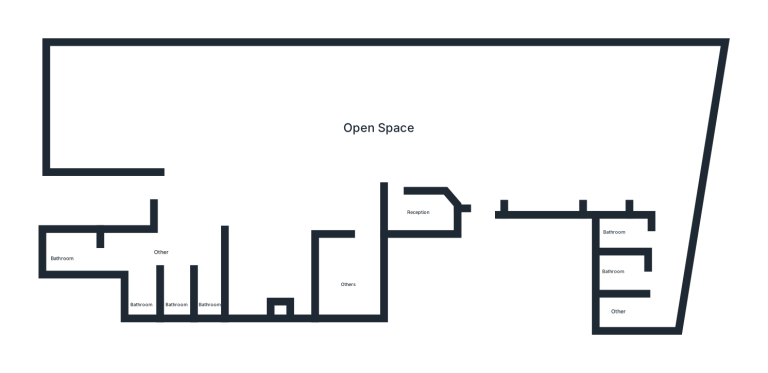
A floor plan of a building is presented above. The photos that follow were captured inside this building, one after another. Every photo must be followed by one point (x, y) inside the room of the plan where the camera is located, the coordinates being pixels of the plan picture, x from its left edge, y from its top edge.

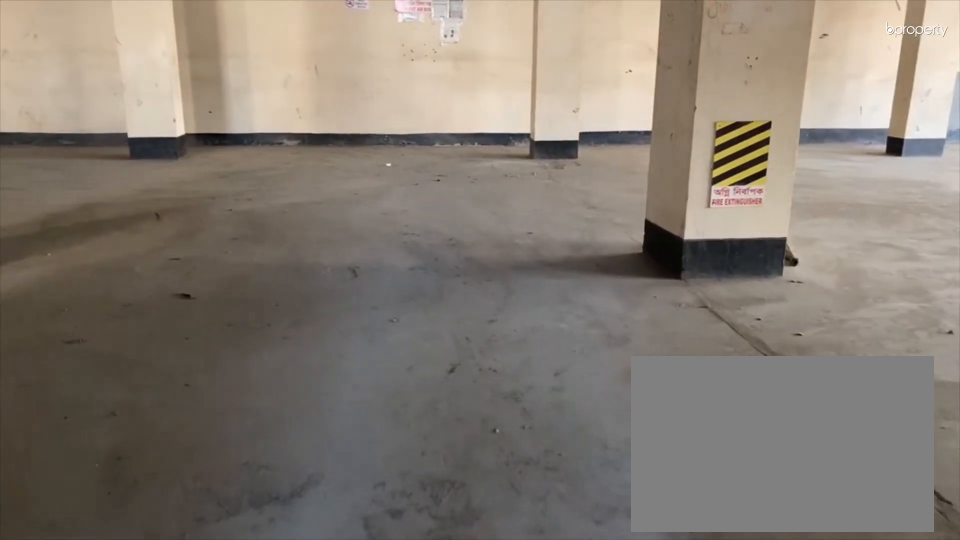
(502, 165)
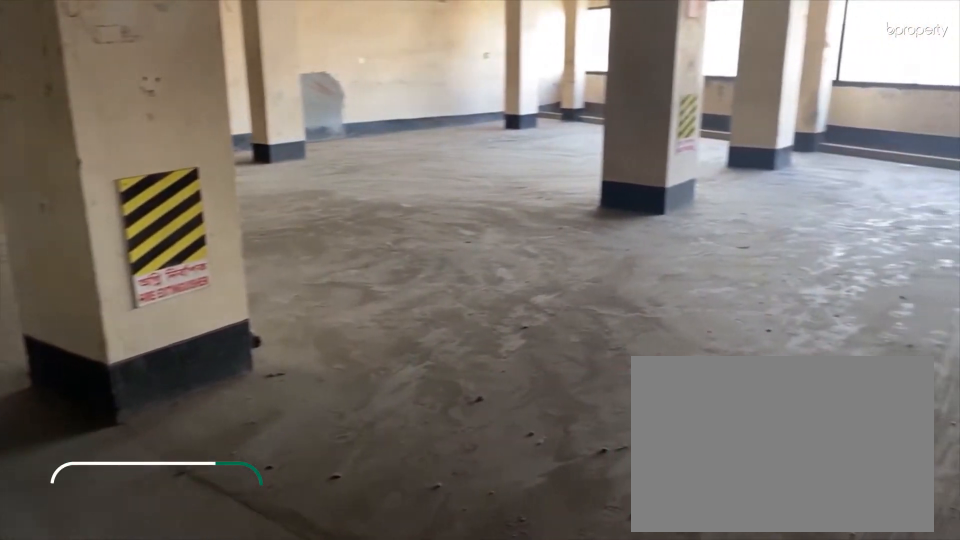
(502, 165)
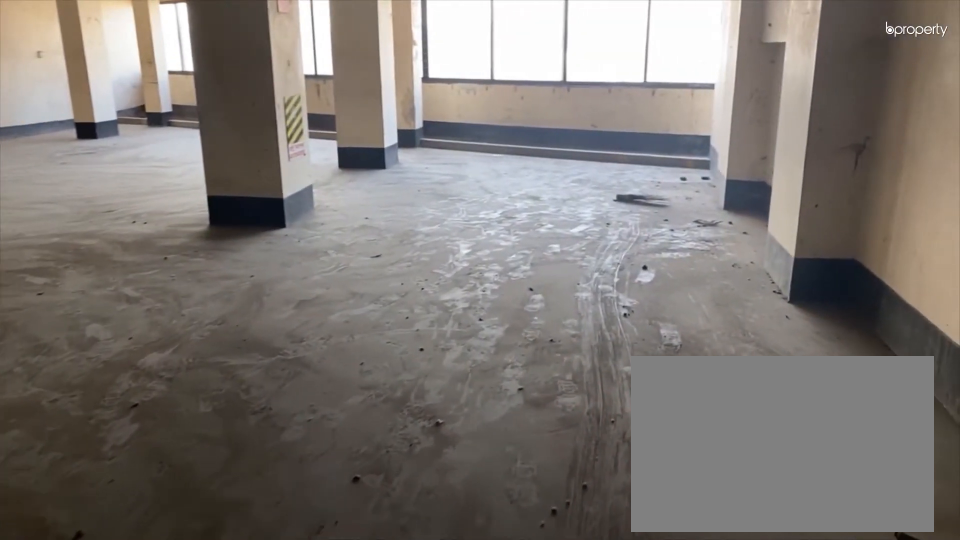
(575, 147)
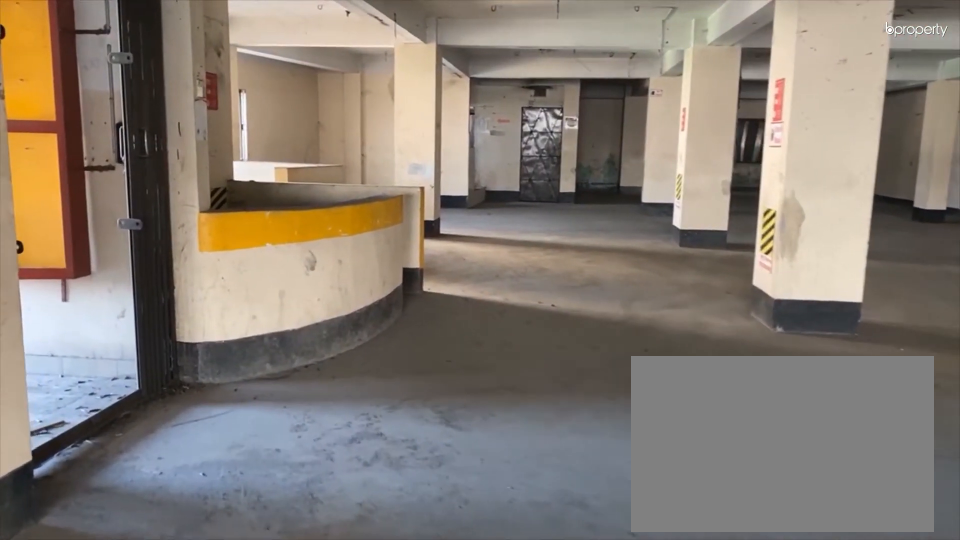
(475, 154)
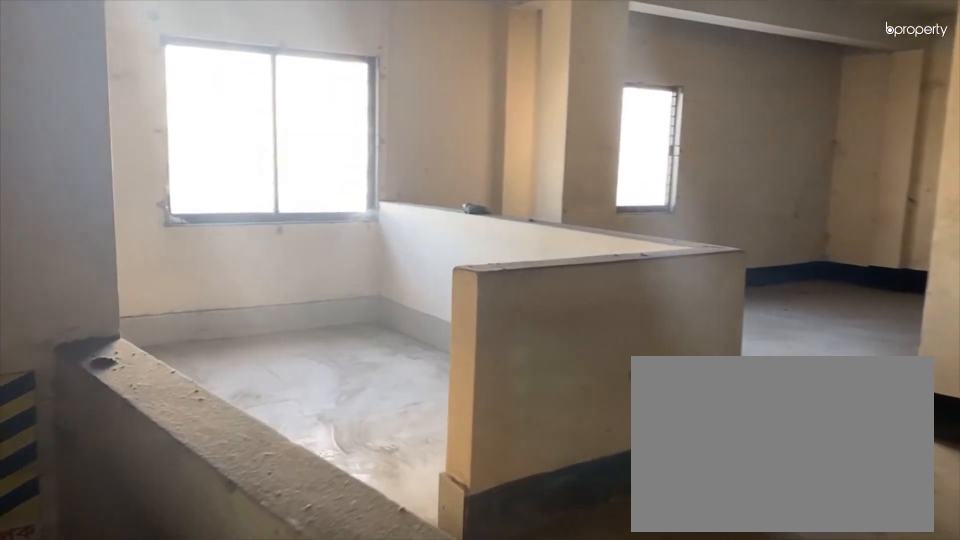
(335, 179)
